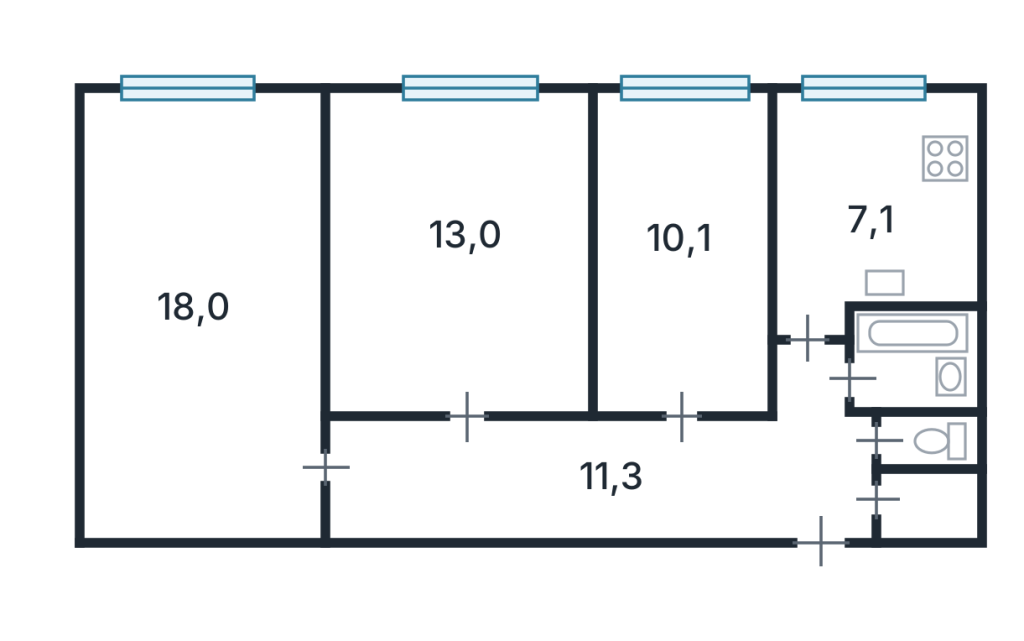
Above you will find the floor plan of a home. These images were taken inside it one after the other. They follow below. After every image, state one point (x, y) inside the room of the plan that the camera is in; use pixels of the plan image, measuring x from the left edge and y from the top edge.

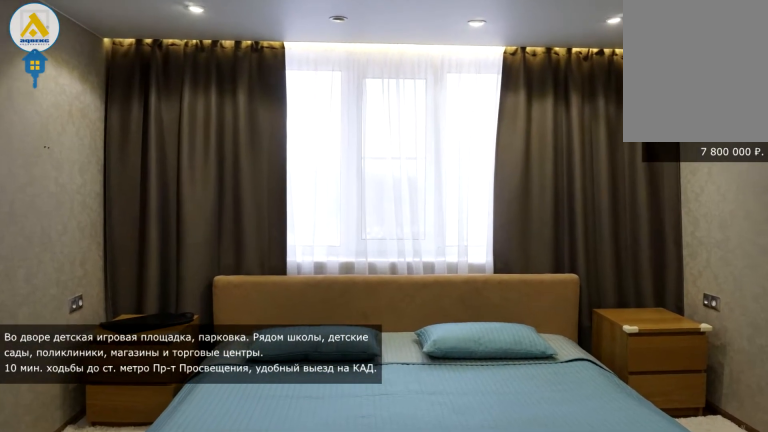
(466, 235)
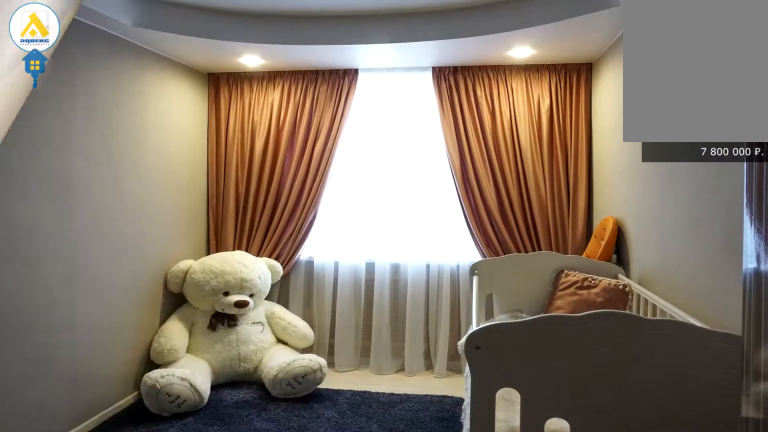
(682, 237)
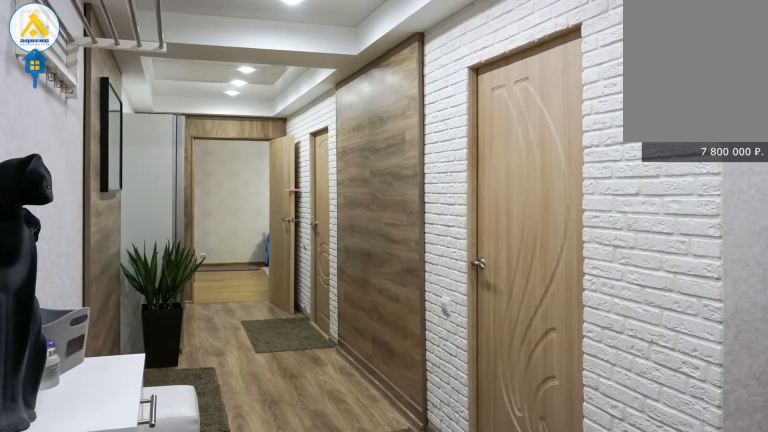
(621, 479)
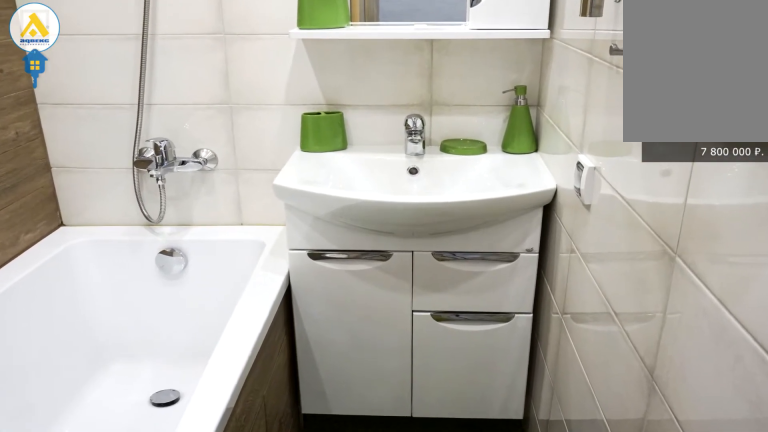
(912, 400)
